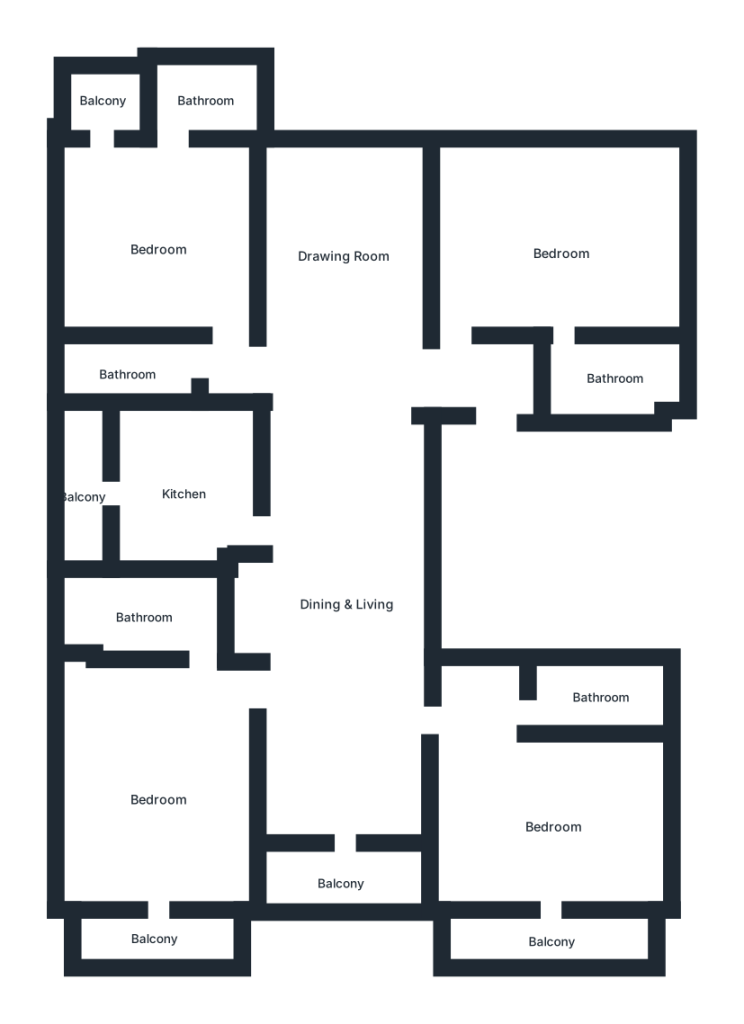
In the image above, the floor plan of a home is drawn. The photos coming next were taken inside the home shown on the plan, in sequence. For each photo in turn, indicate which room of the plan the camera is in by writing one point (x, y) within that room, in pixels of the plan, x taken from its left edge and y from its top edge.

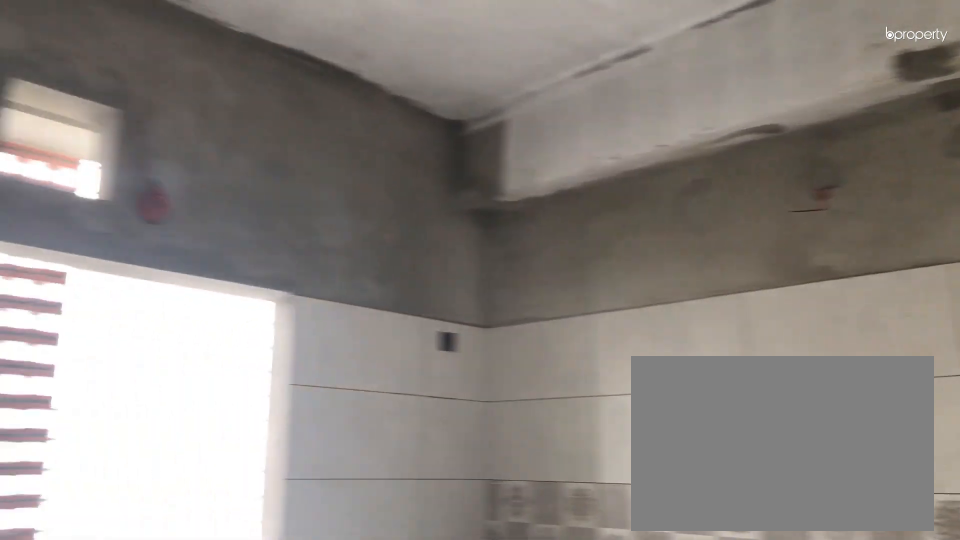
(183, 495)
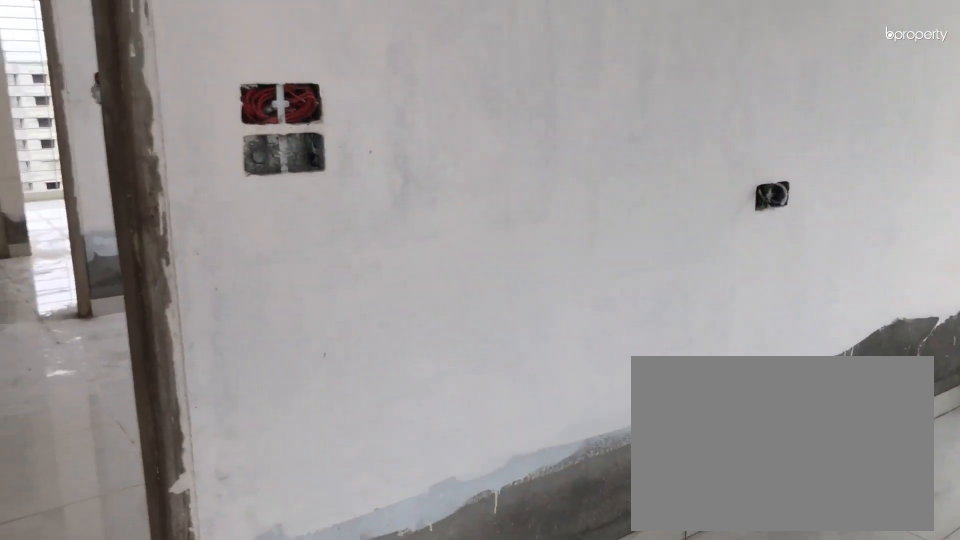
(157, 800)
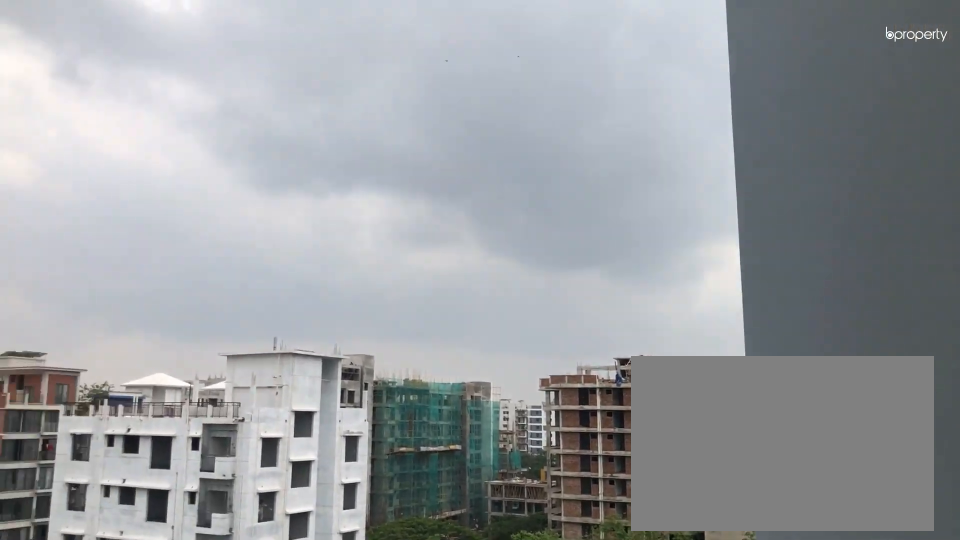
(155, 937)
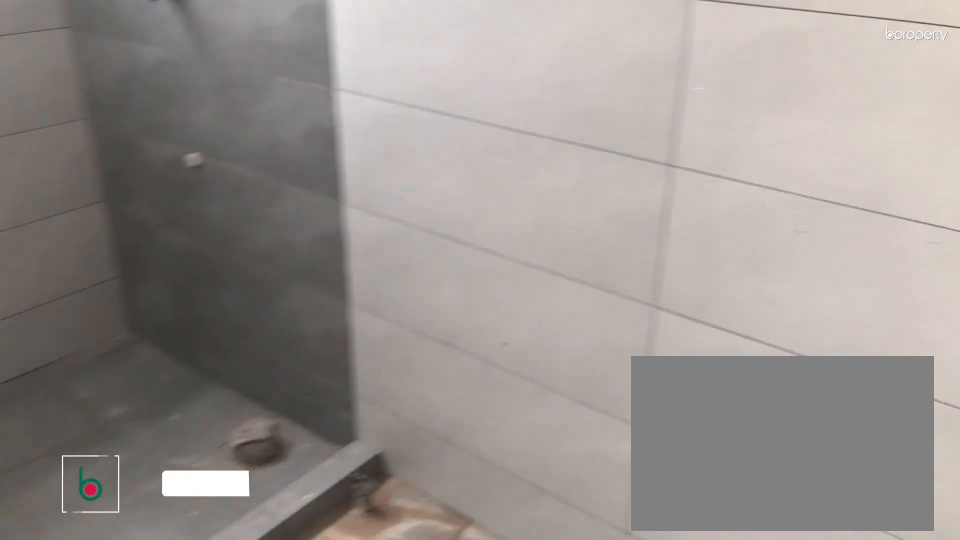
(146, 618)
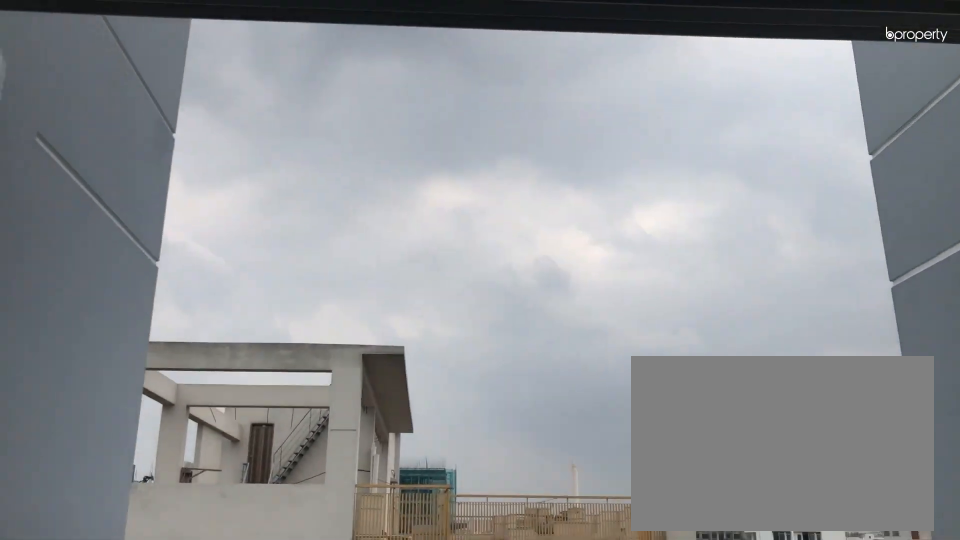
(343, 883)
